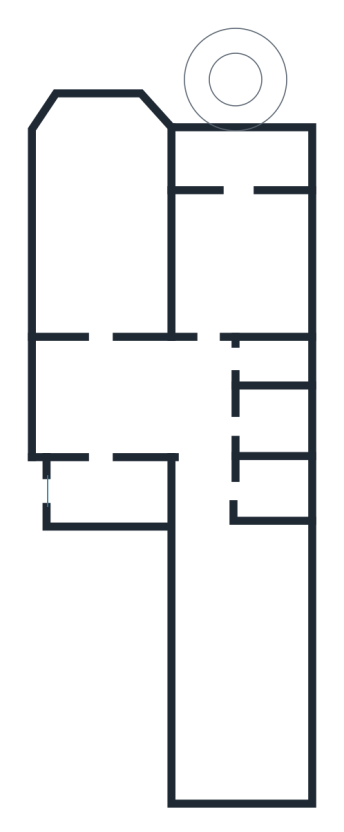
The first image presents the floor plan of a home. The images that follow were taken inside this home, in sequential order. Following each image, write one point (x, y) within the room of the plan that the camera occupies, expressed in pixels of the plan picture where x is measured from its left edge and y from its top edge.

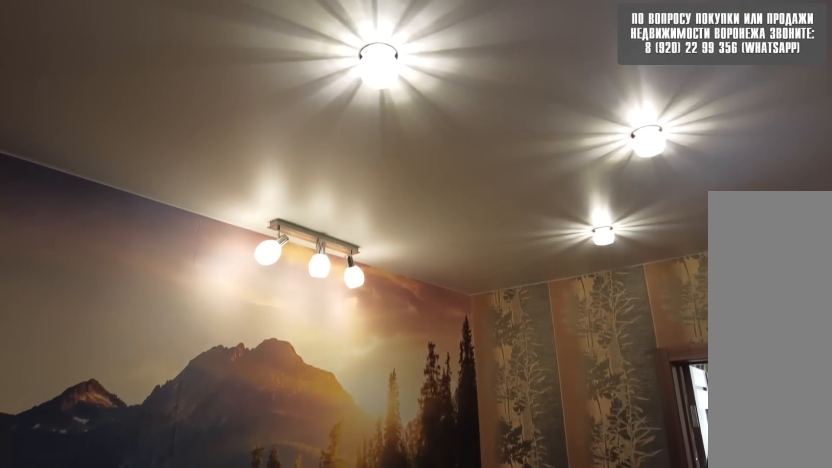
(109, 410)
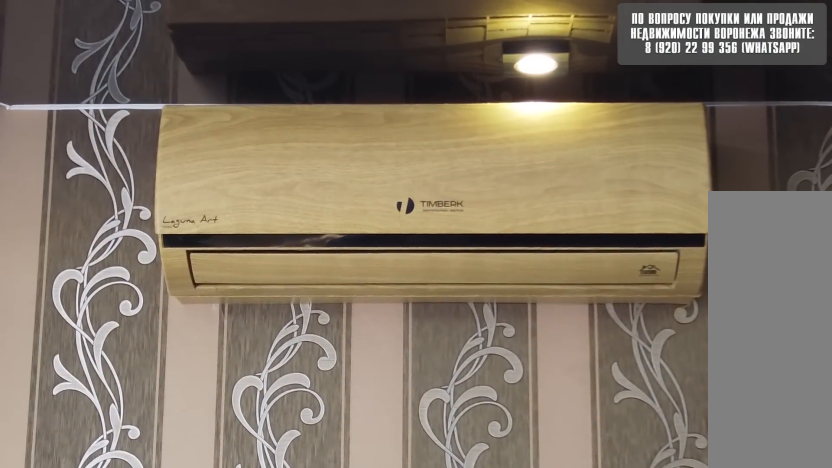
(99, 293)
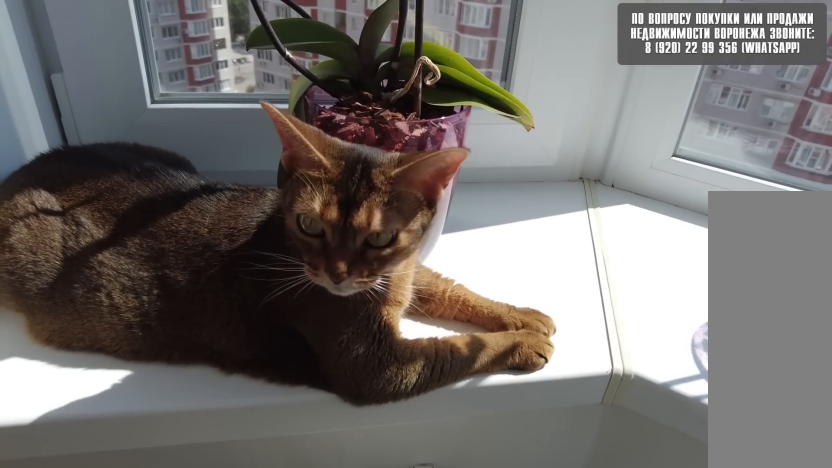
(99, 293)
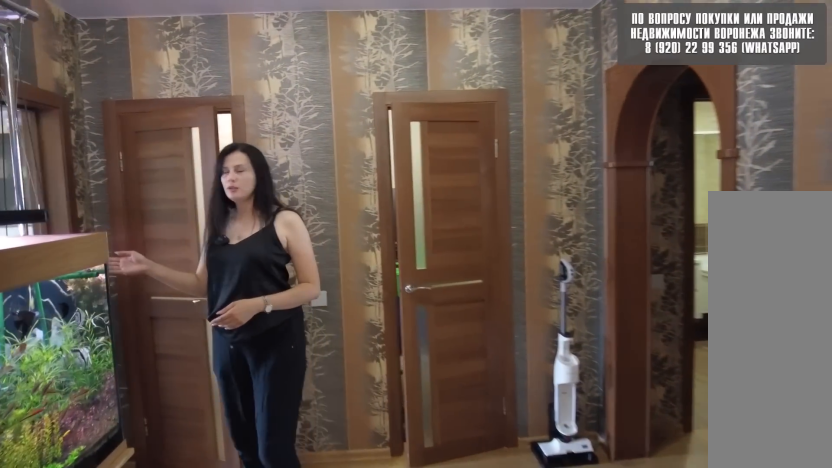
(104, 419)
